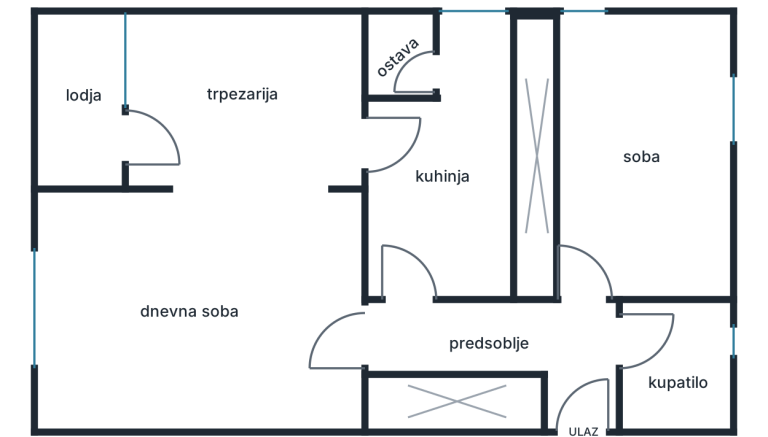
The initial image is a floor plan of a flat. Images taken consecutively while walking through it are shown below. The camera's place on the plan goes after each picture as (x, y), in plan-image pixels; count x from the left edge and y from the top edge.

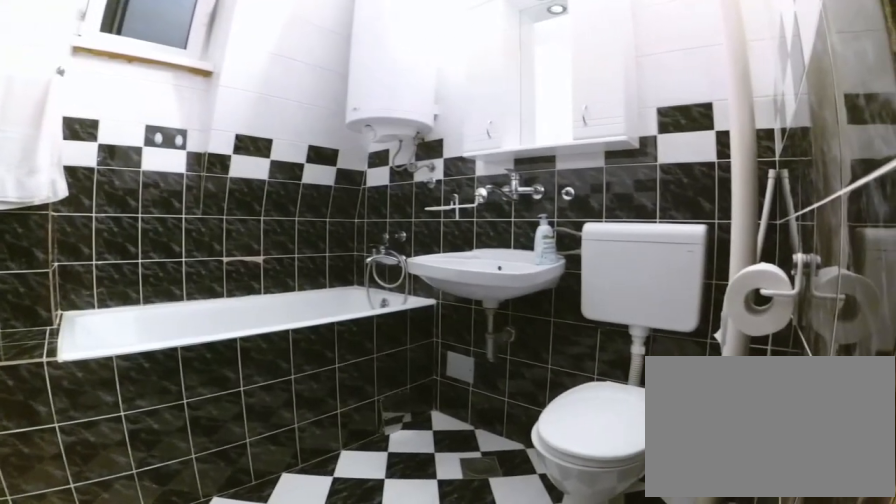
(624, 324)
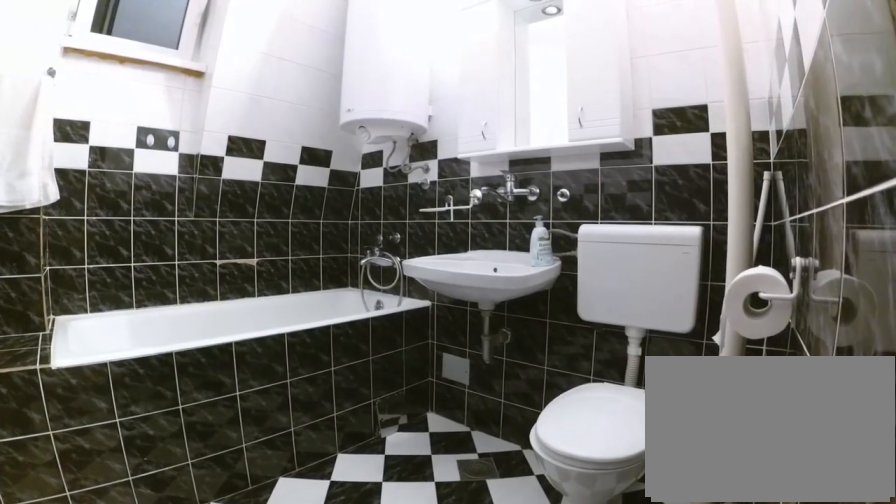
(633, 325)
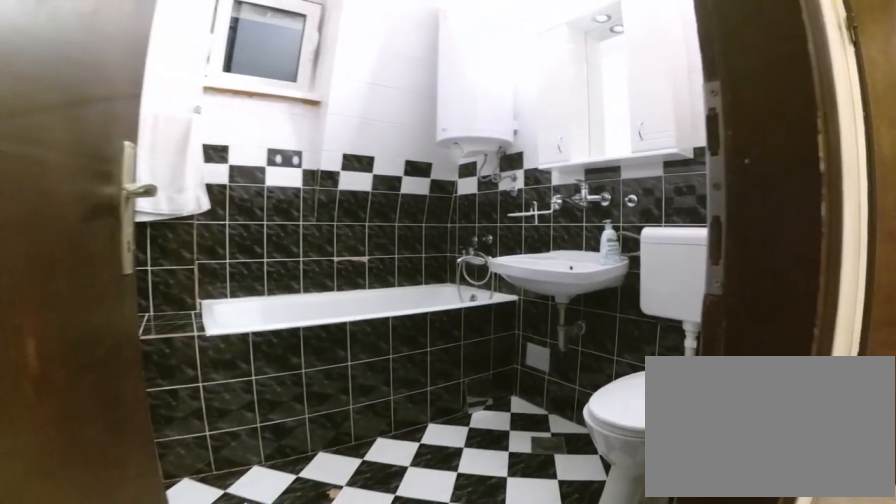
(617, 320)
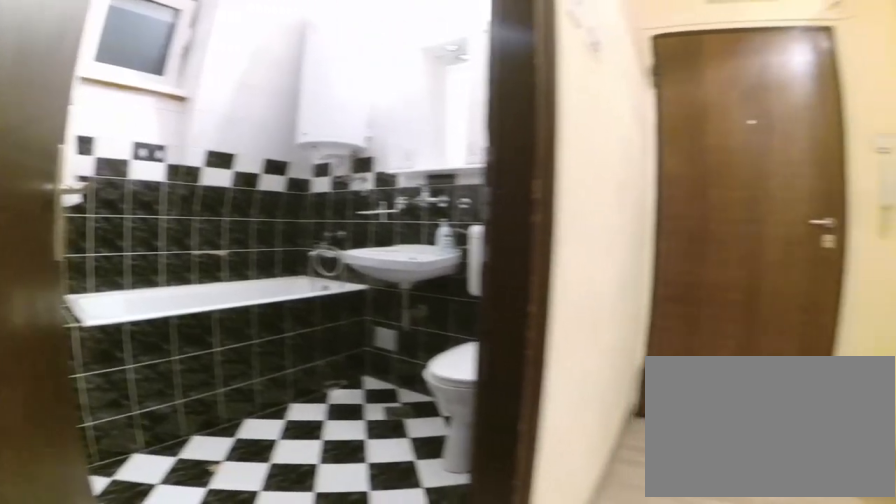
(601, 315)
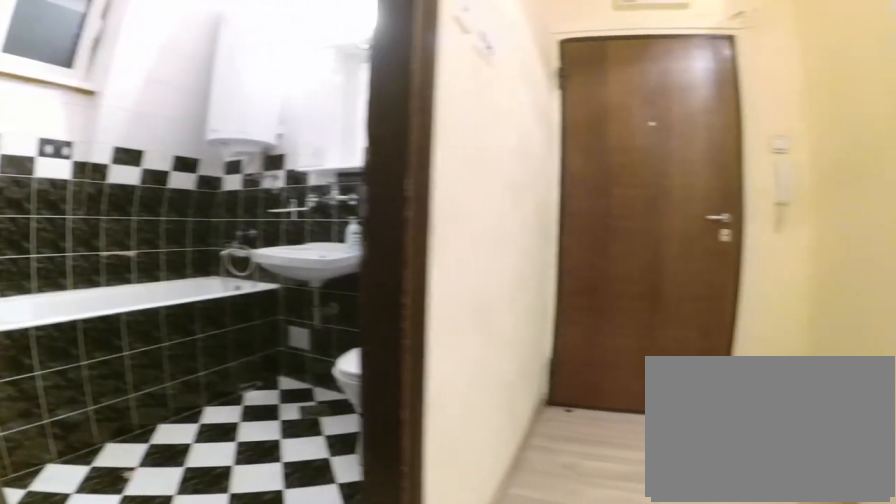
(595, 313)
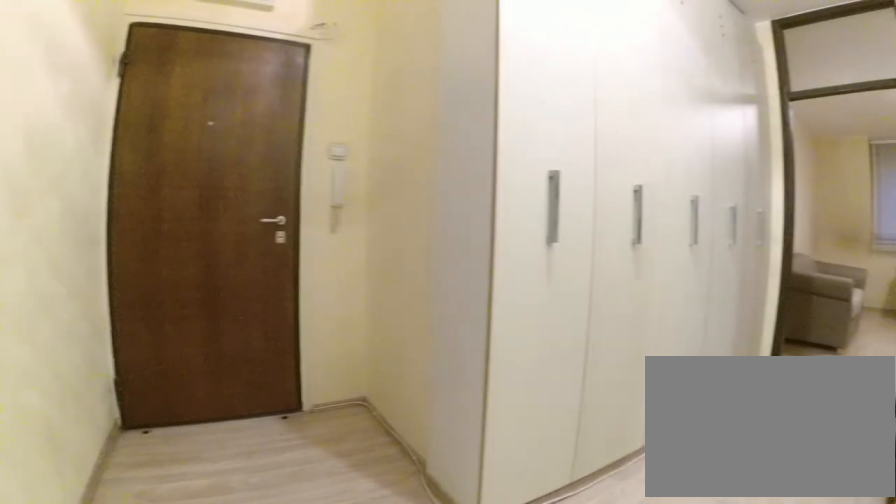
(591, 311)
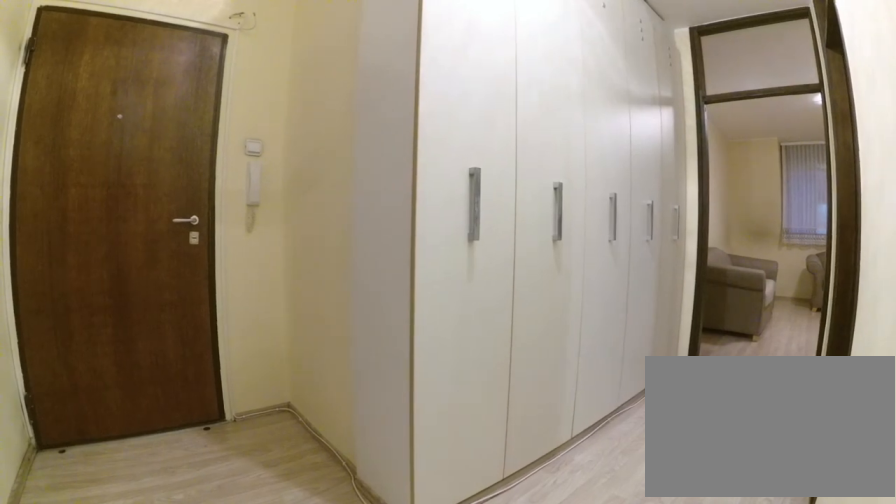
(596, 316)
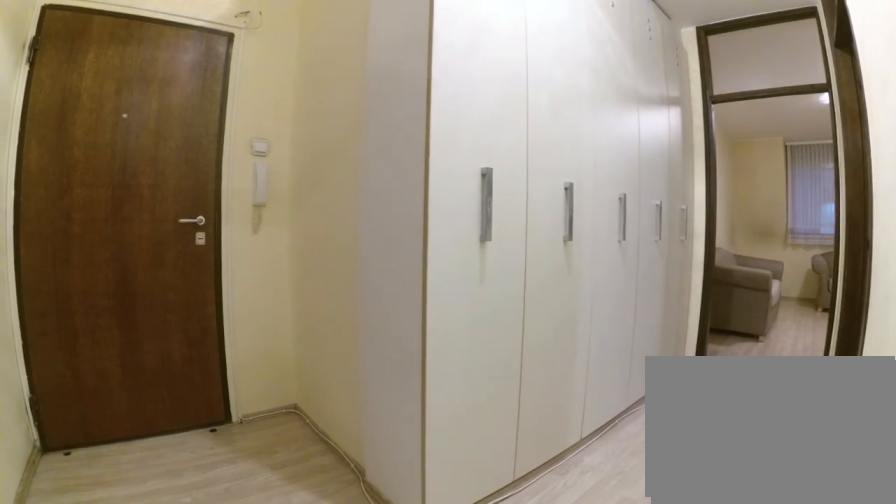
(595, 318)
